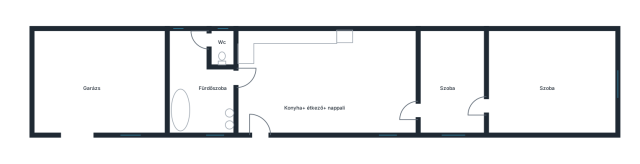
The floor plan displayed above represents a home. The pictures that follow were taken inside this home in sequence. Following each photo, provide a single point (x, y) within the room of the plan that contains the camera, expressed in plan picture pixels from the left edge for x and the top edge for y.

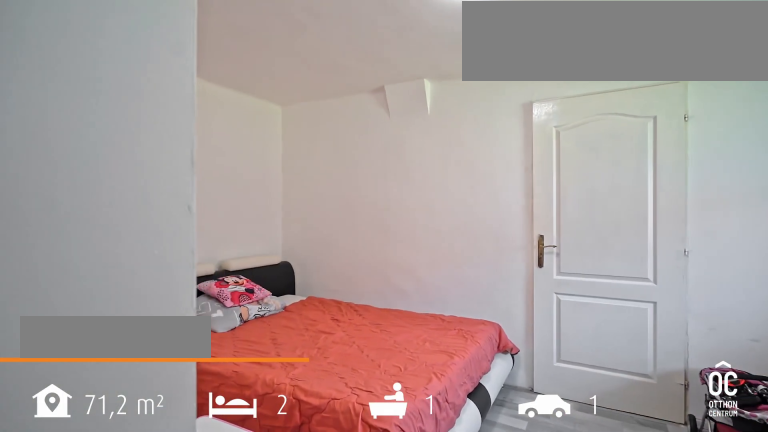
(450, 82)
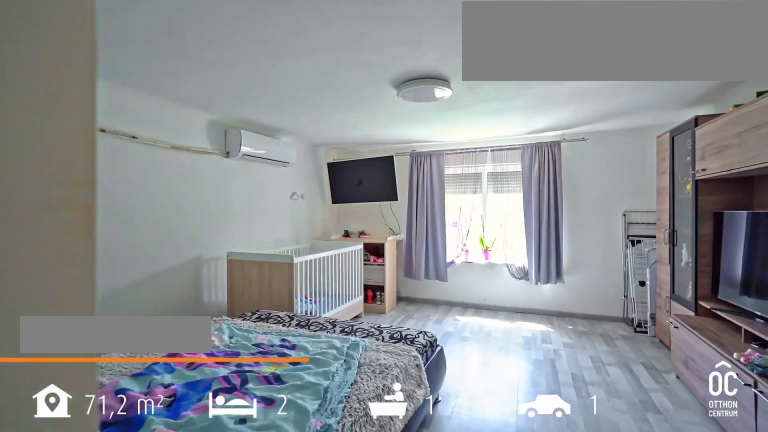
(549, 80)
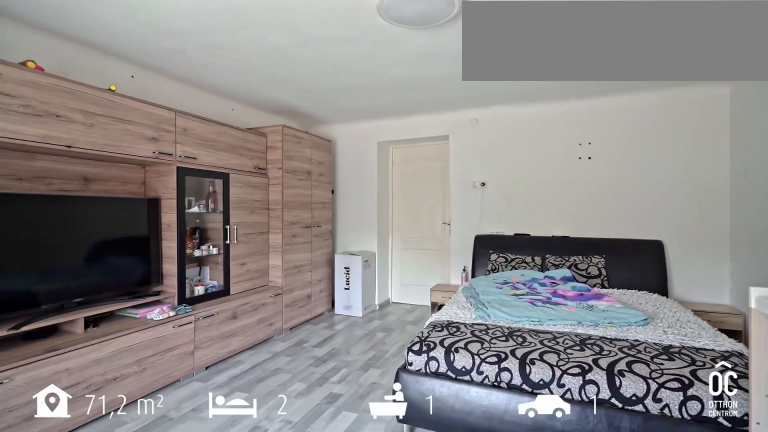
(549, 80)
